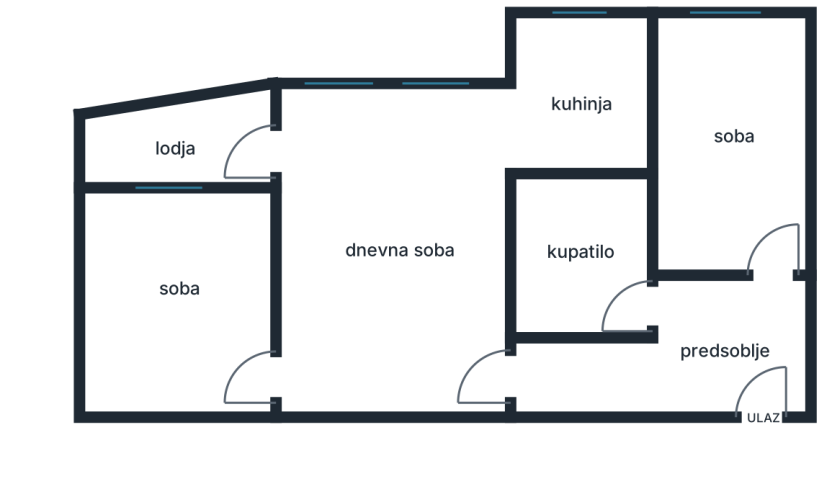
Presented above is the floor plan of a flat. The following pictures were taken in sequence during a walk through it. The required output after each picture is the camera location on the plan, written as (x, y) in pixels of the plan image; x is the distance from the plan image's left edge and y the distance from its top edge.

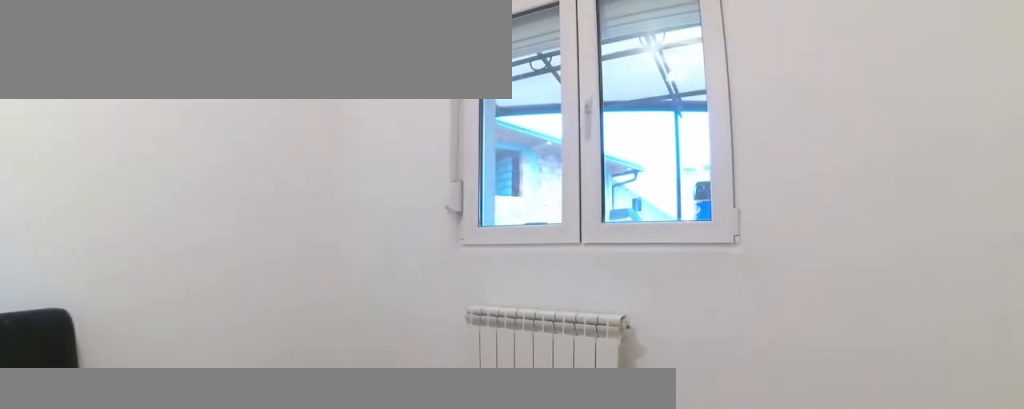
(238, 281)
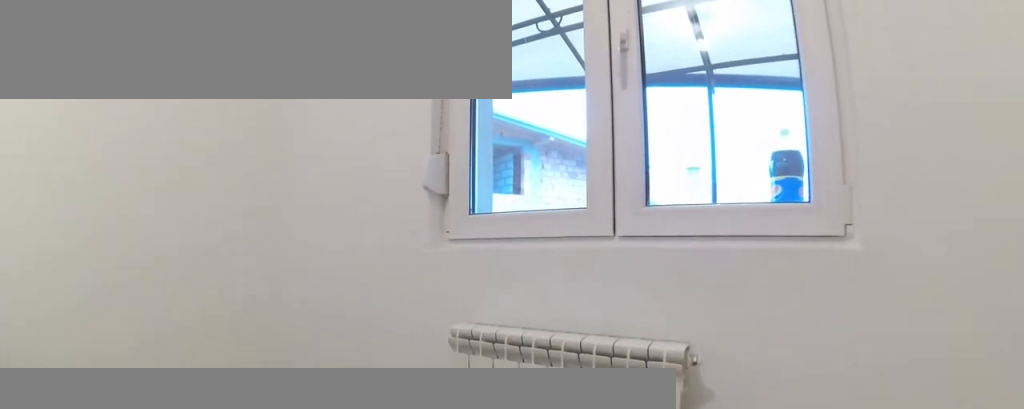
(224, 249)
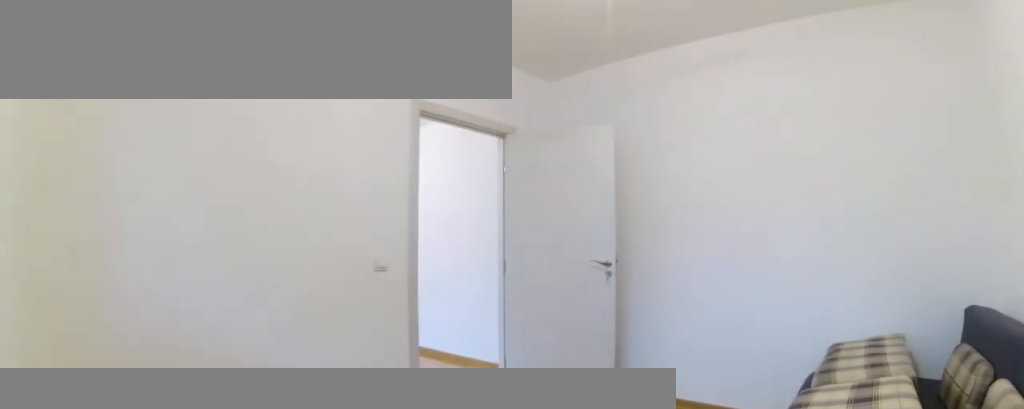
(119, 207)
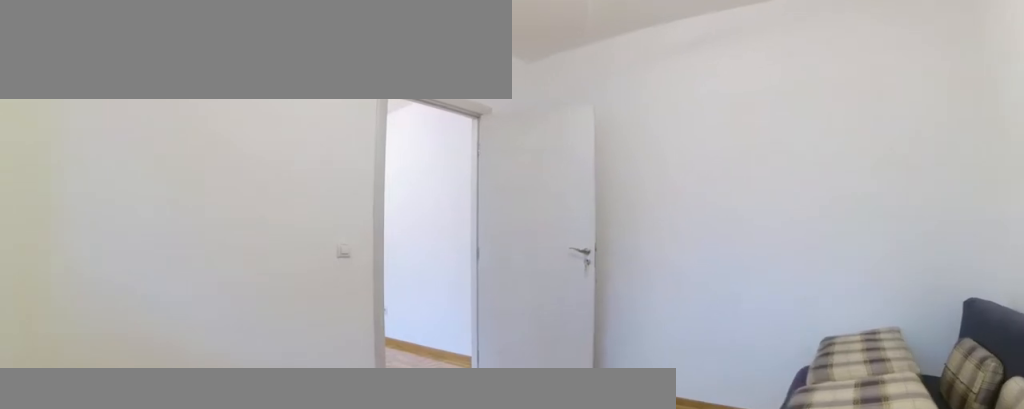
(131, 222)
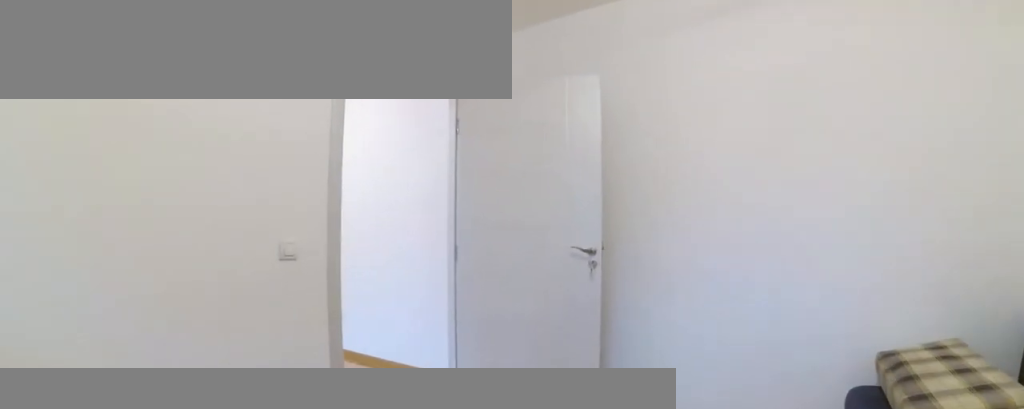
(164, 251)
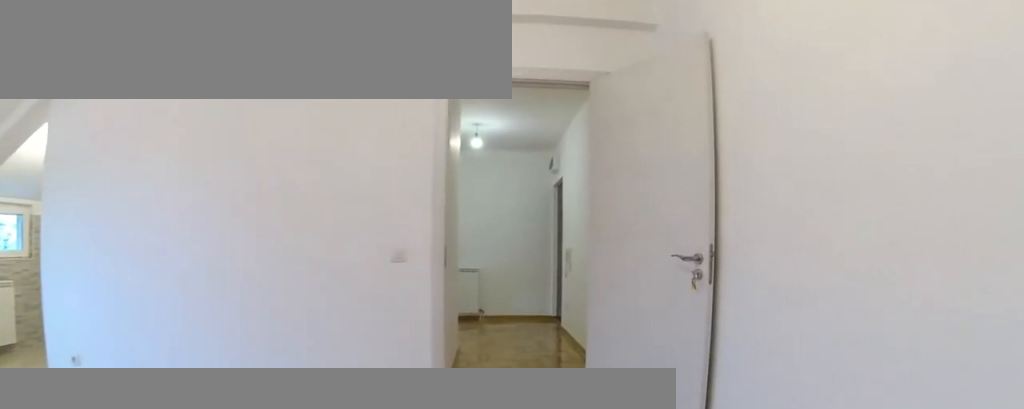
(357, 372)
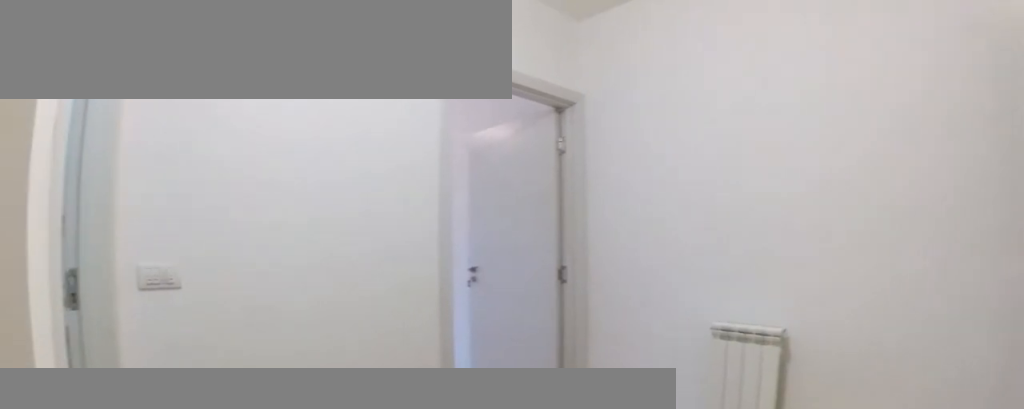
(657, 378)
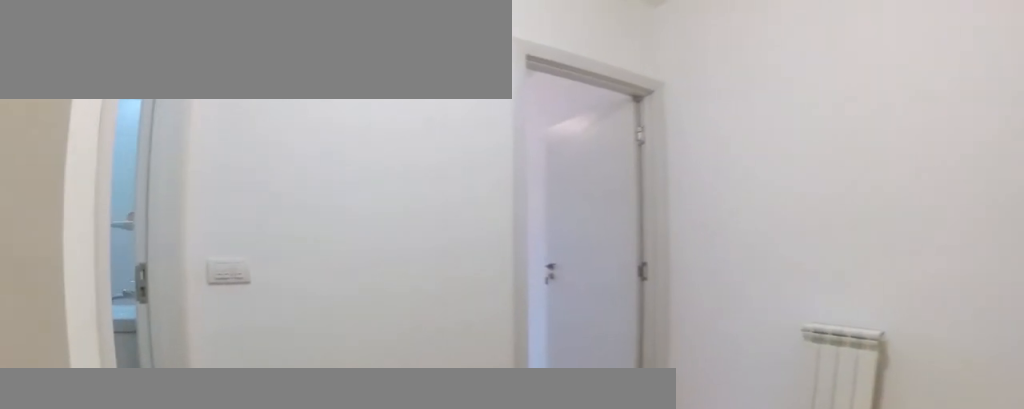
(662, 378)
